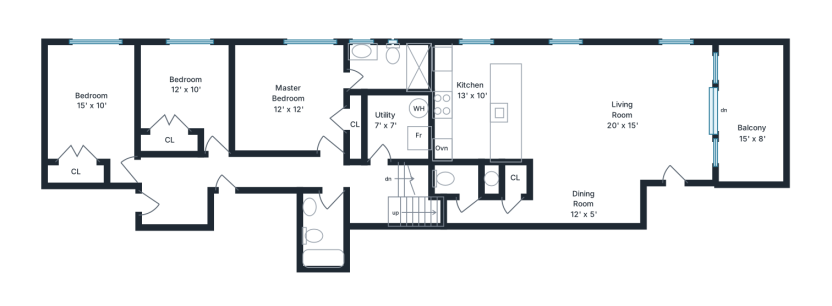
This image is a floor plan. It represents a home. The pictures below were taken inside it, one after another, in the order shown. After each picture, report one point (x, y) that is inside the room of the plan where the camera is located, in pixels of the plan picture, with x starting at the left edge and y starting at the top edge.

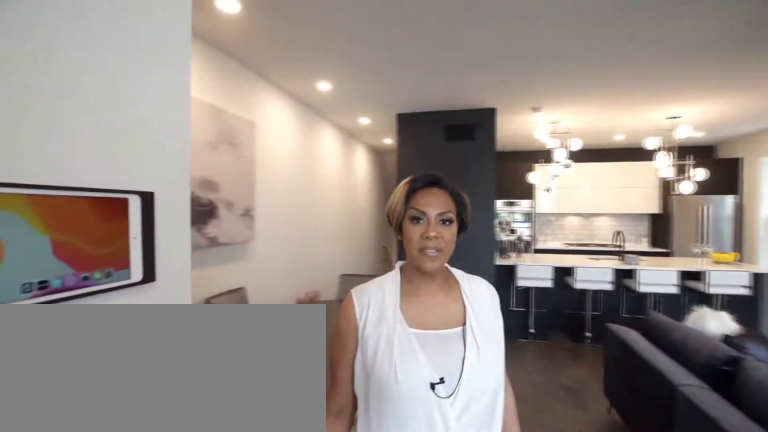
(584, 130)
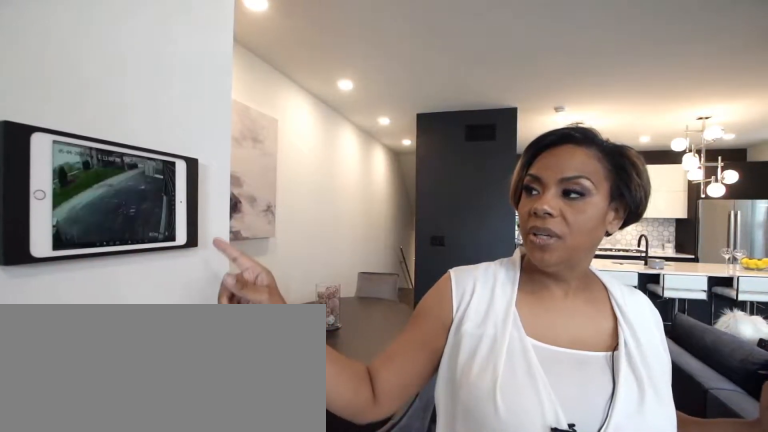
(584, 130)
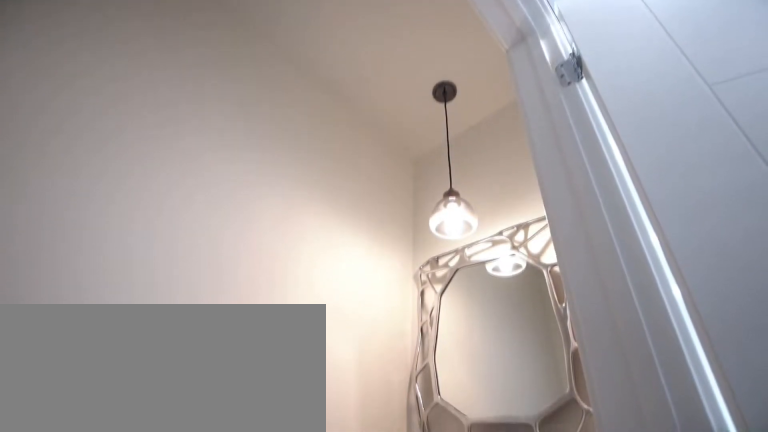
(461, 182)
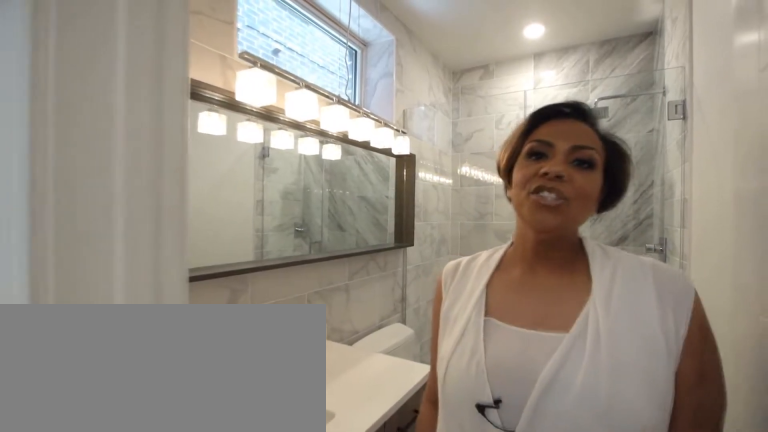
(381, 73)
